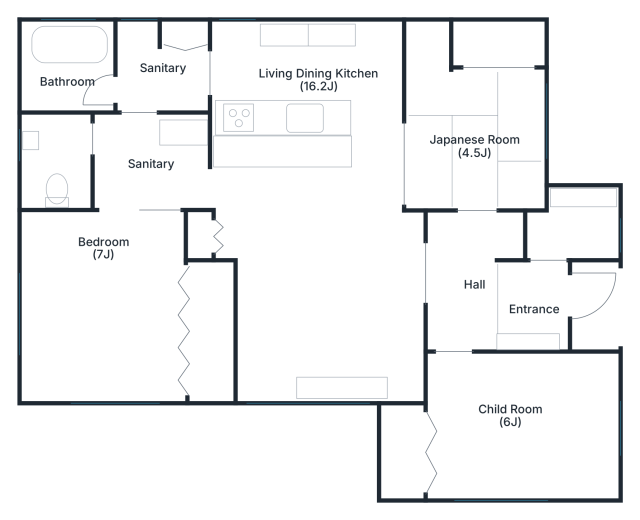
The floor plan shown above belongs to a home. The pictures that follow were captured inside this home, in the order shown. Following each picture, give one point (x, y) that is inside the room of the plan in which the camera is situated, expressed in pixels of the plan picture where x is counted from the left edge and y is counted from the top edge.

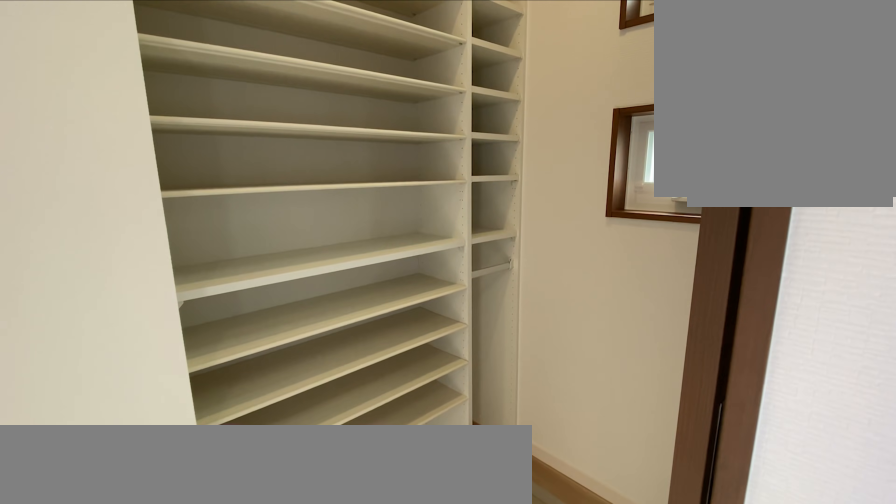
(575, 227)
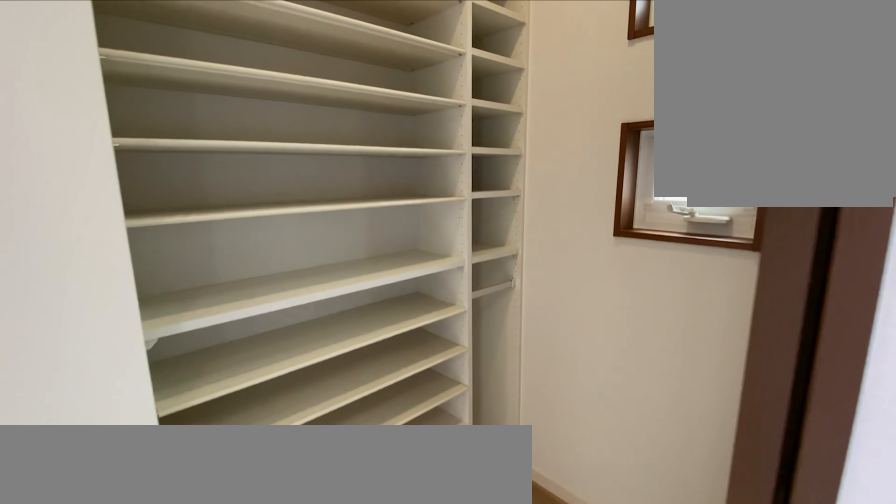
(575, 228)
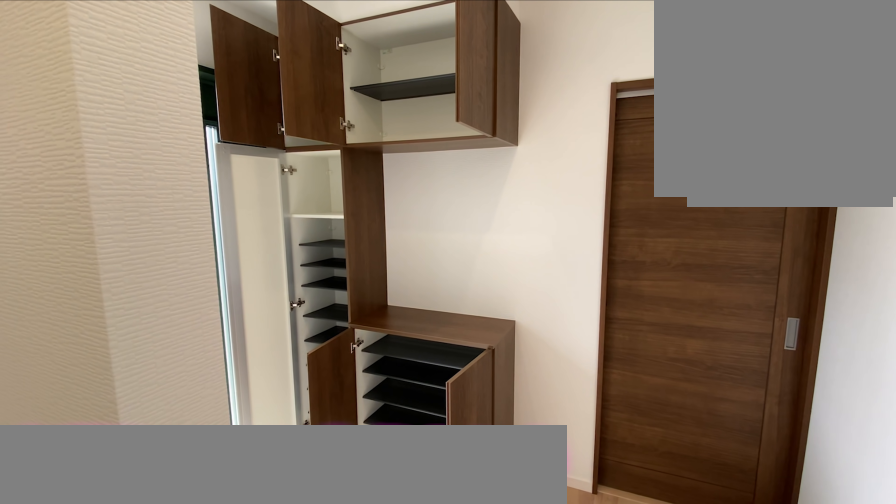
(531, 301)
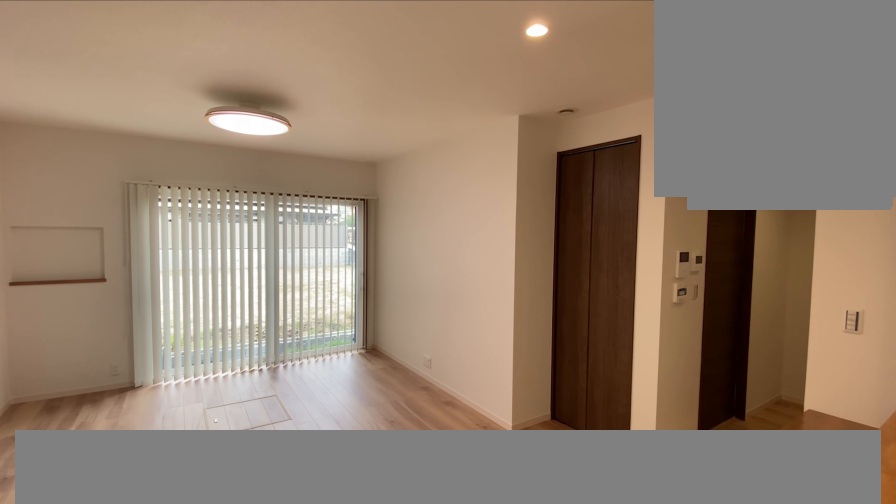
(322, 270)
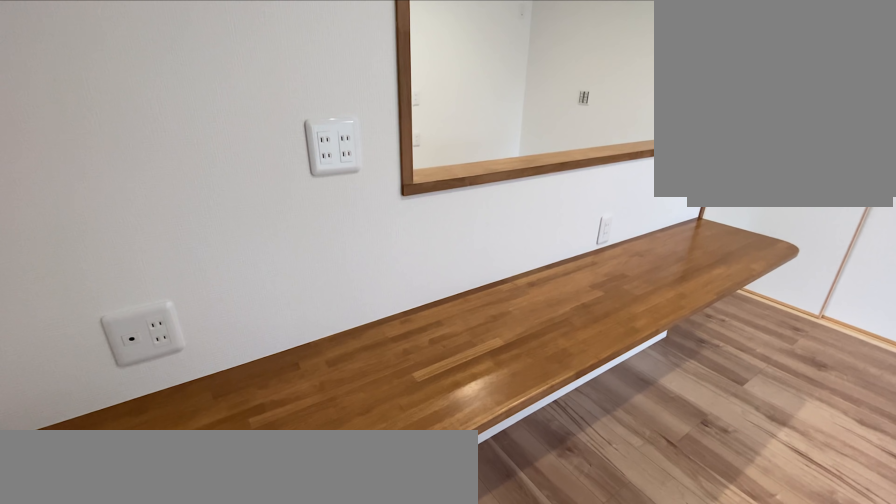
(322, 270)
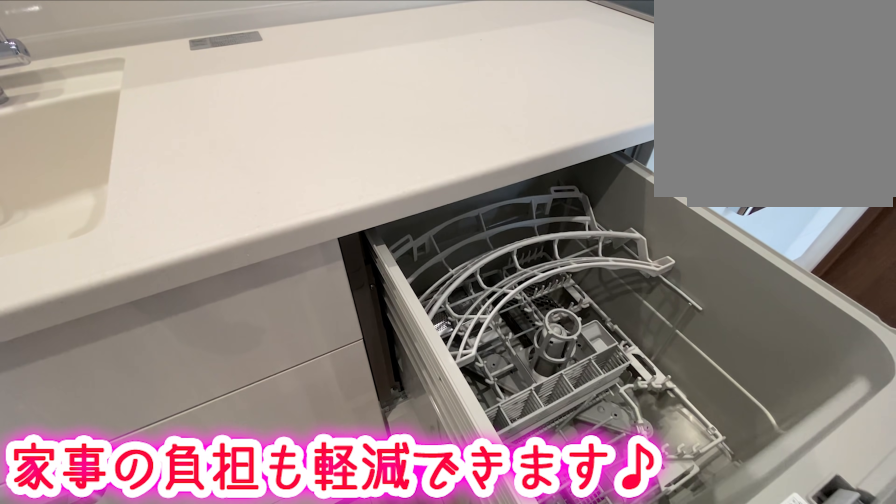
(285, 77)
